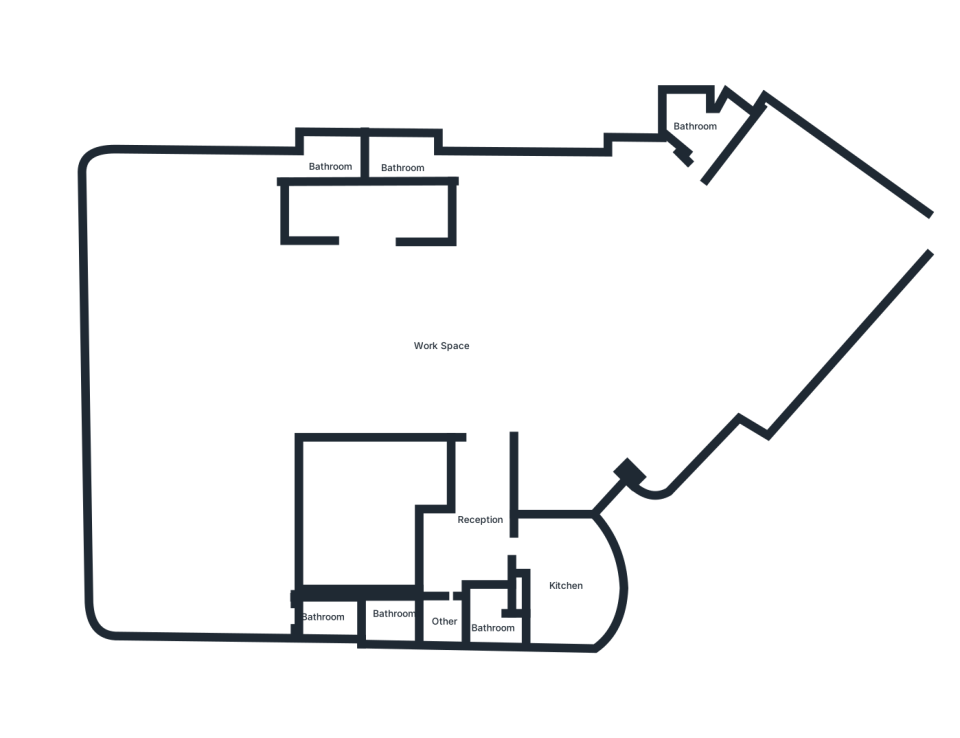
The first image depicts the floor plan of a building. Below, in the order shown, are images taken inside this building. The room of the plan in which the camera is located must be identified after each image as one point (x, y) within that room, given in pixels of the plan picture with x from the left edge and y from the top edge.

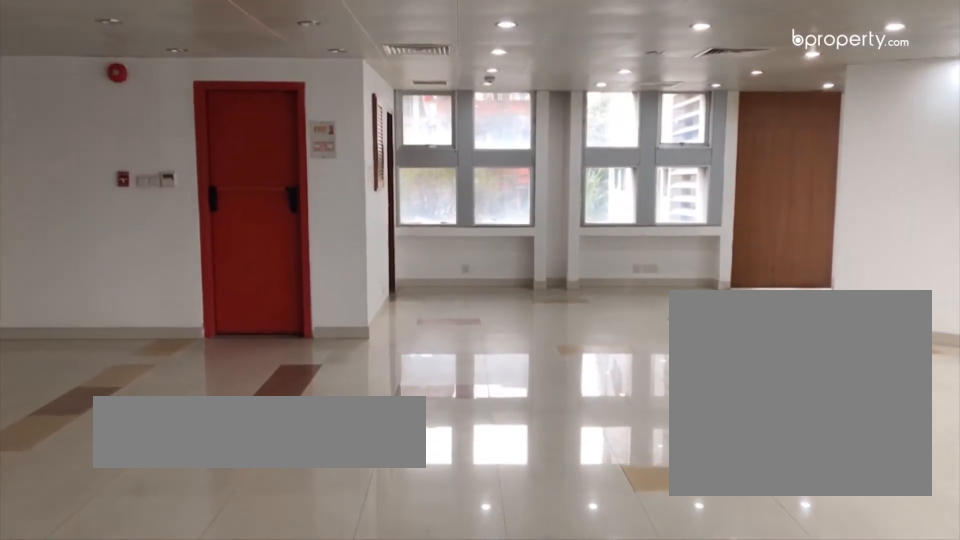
(441, 347)
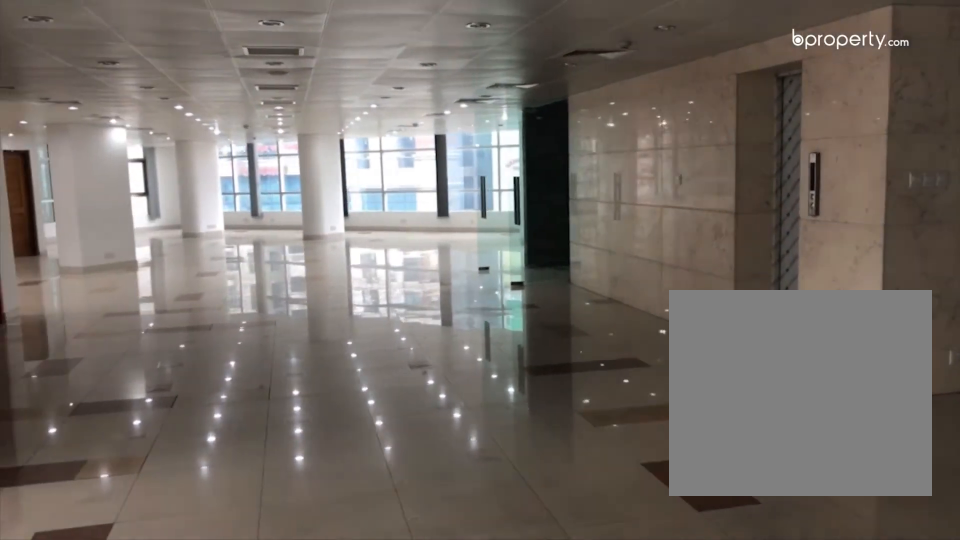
(441, 347)
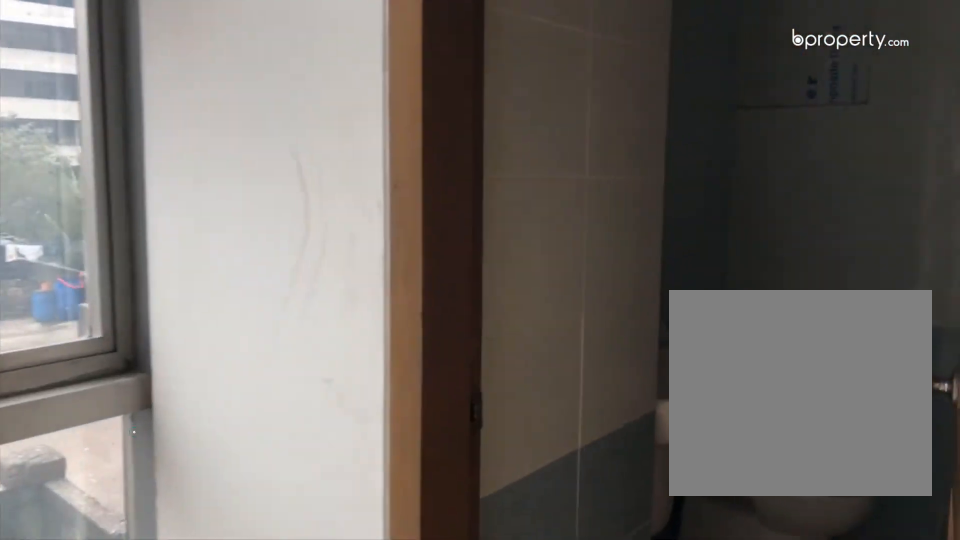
(298, 165)
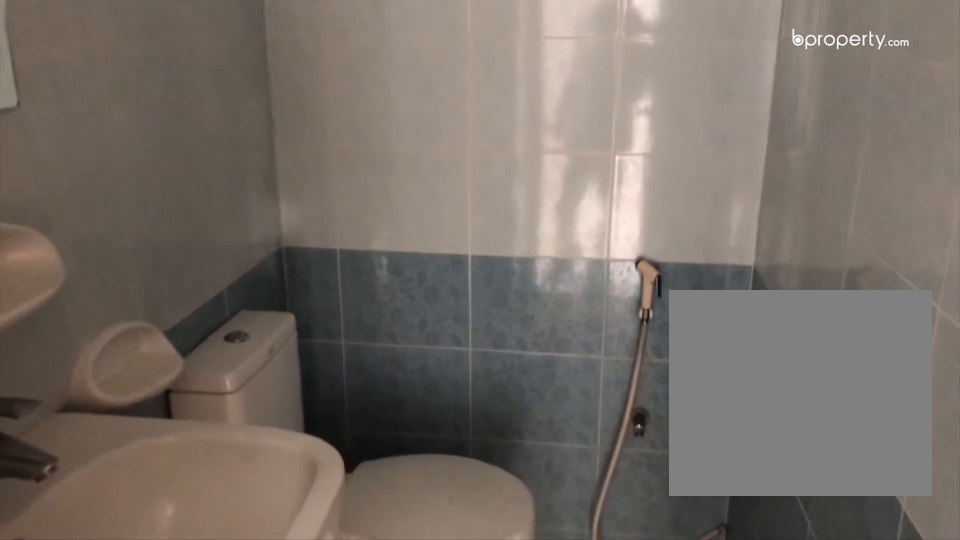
(331, 165)
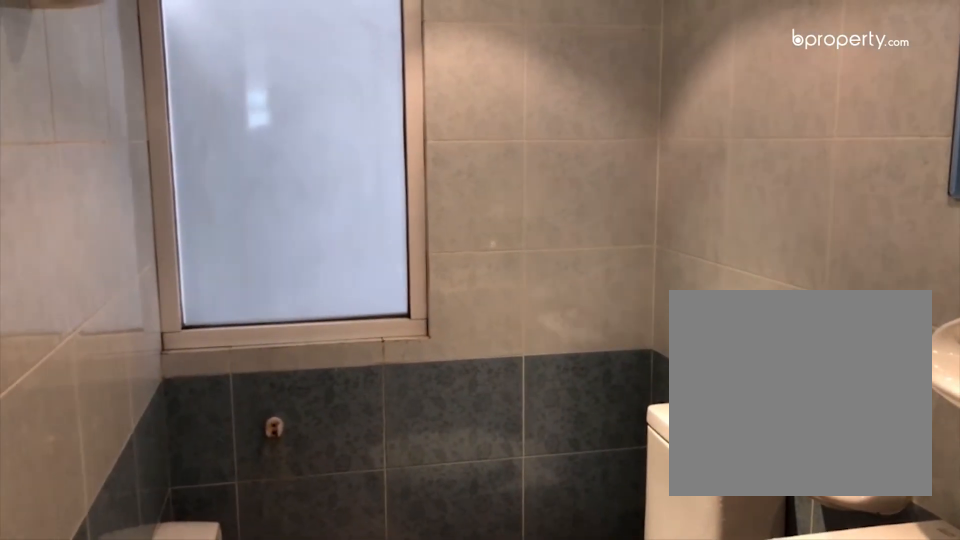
(321, 619)
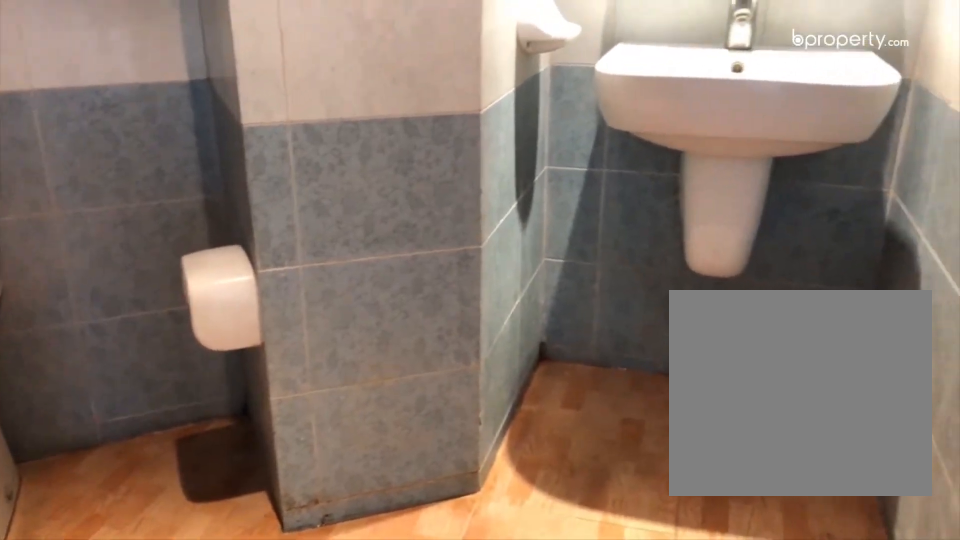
(687, 112)
